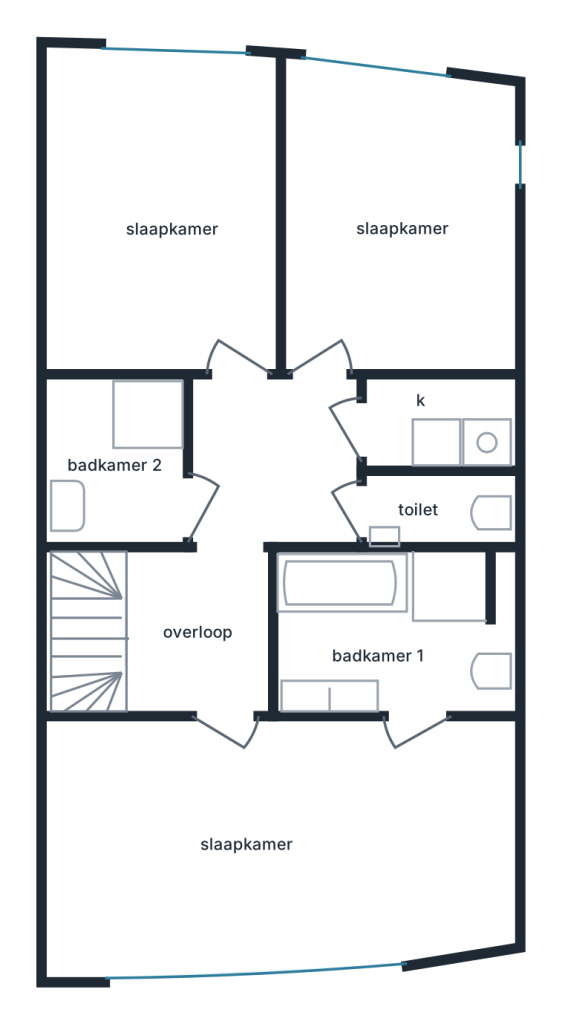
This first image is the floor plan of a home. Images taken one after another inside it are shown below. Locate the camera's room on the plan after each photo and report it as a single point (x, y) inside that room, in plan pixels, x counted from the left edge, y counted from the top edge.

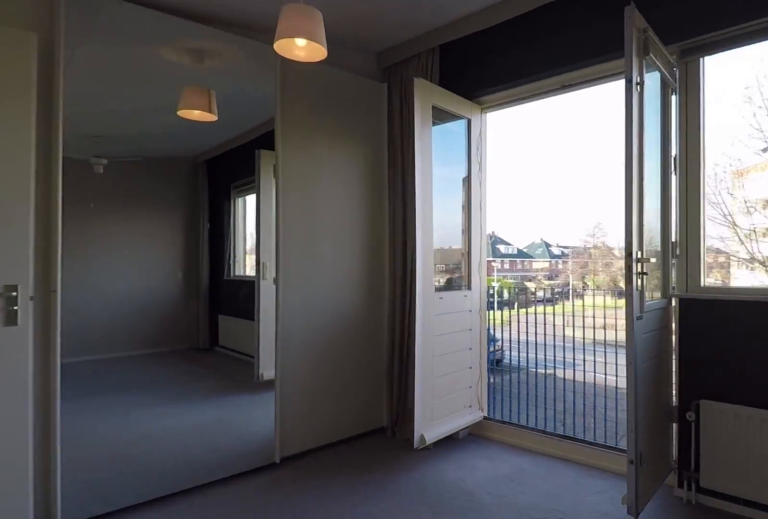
(277, 842)
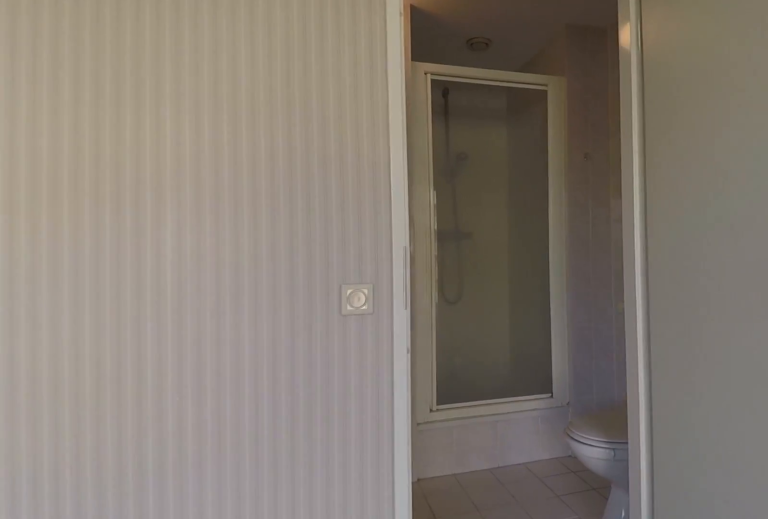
(277, 842)
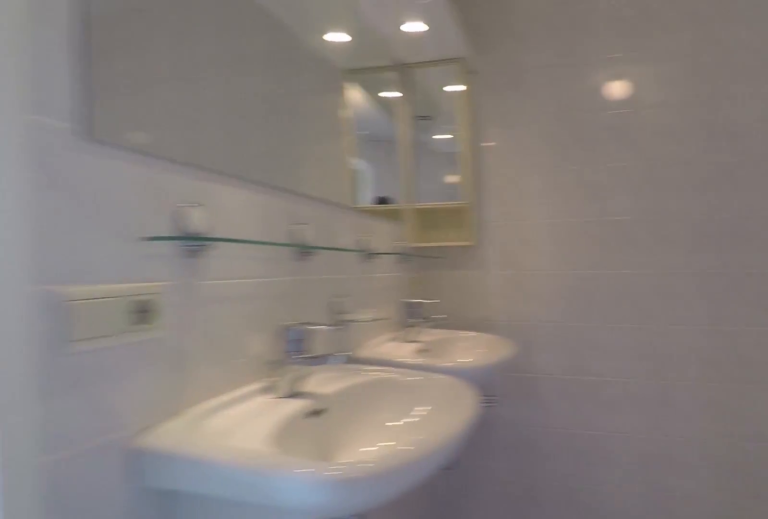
(383, 625)
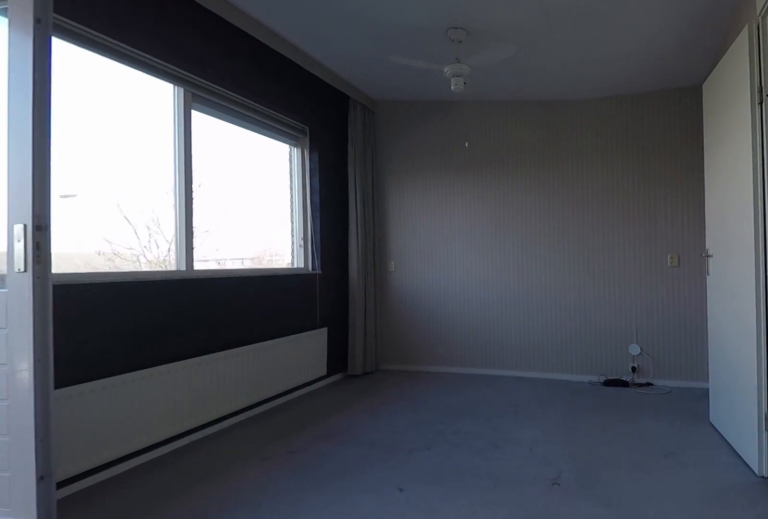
(277, 842)
